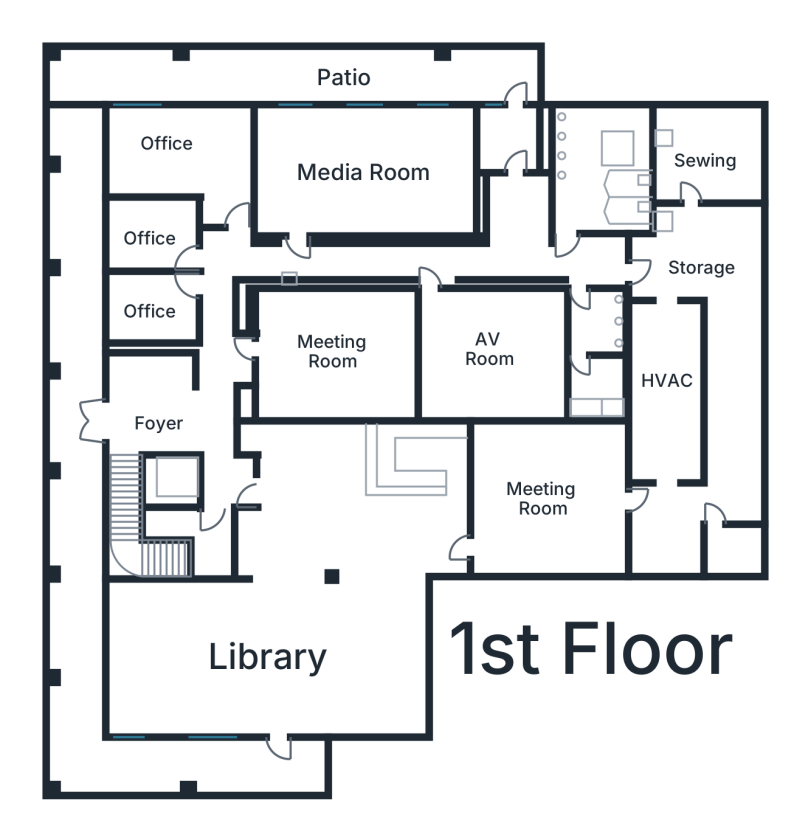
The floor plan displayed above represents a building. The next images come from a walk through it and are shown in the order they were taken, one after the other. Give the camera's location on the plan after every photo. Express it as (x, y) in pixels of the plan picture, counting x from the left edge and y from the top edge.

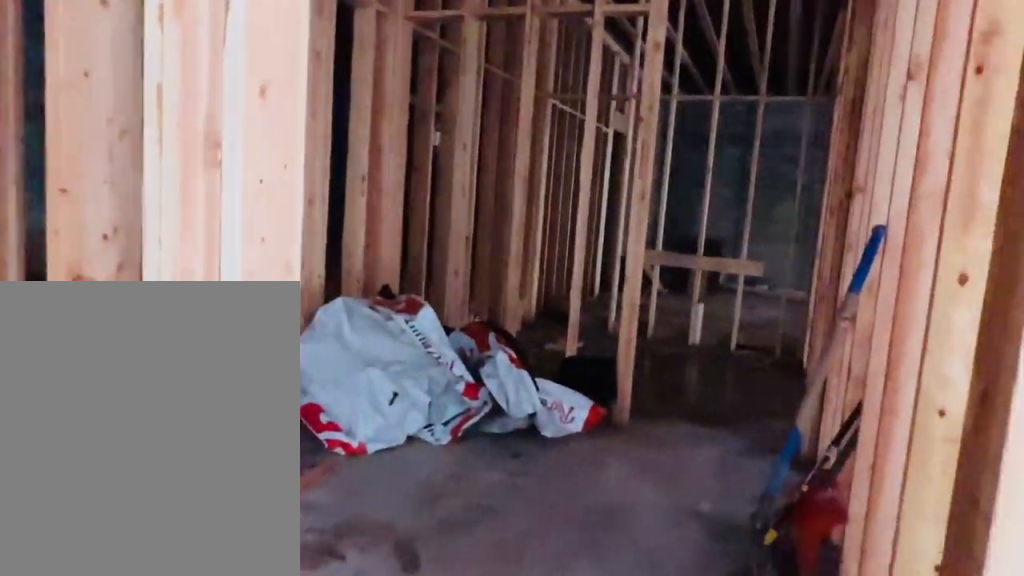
(568, 238)
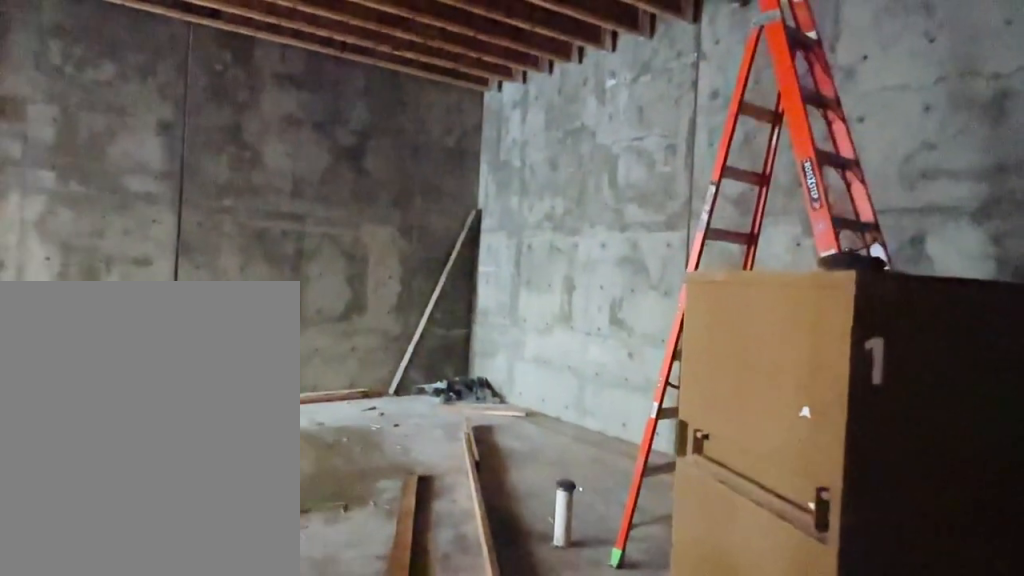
(696, 238)
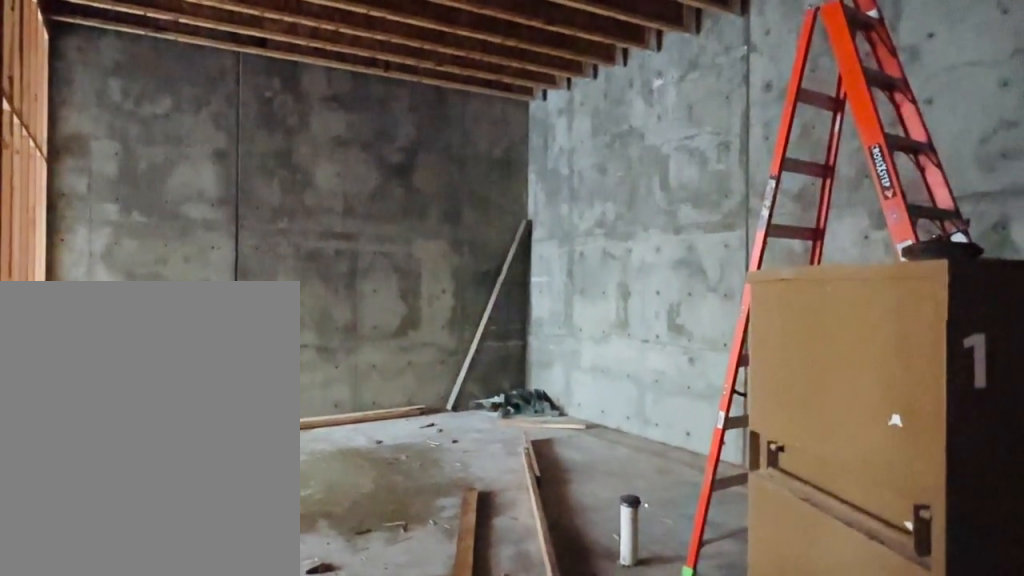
(696, 238)
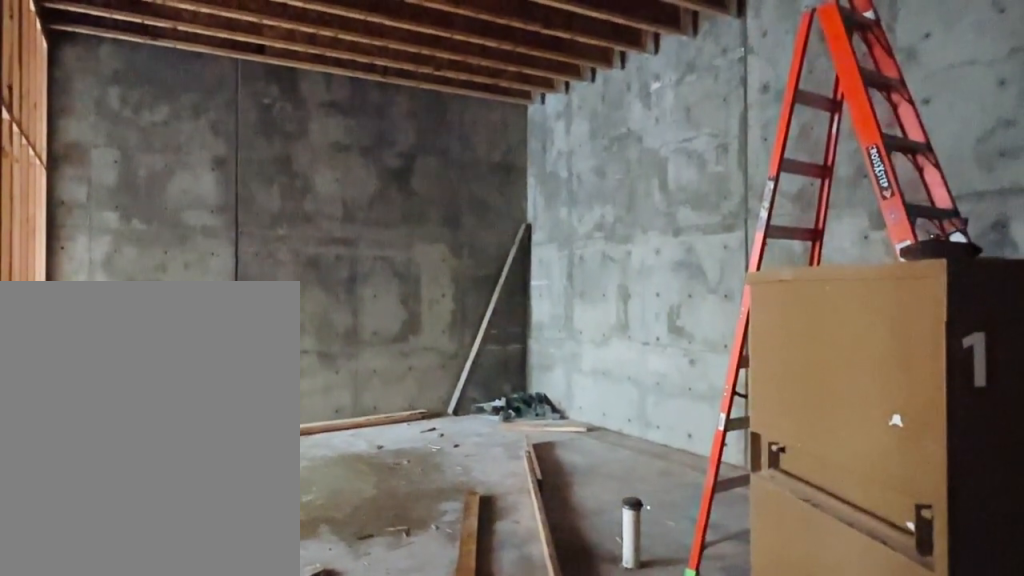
(696, 238)
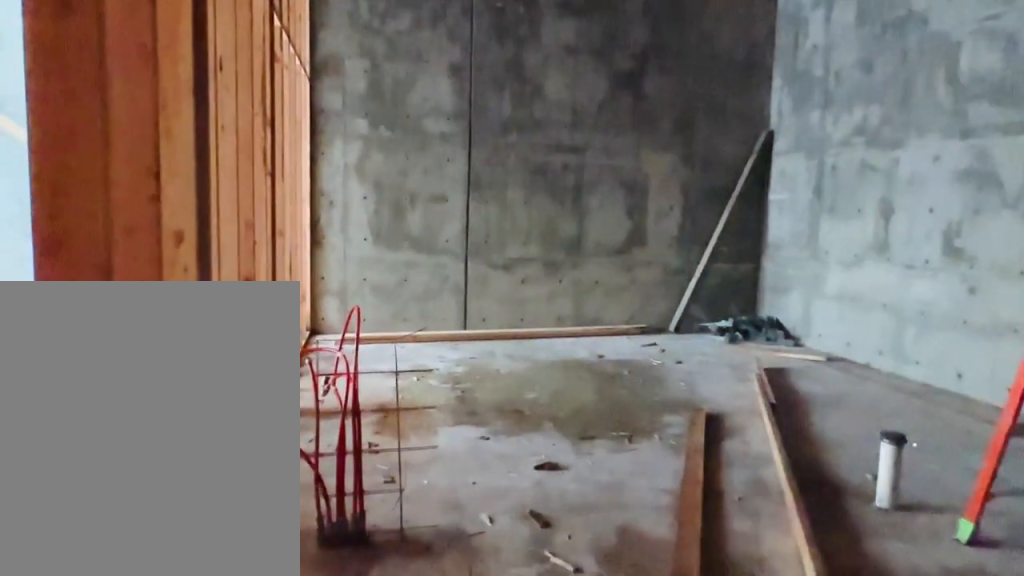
(695, 241)
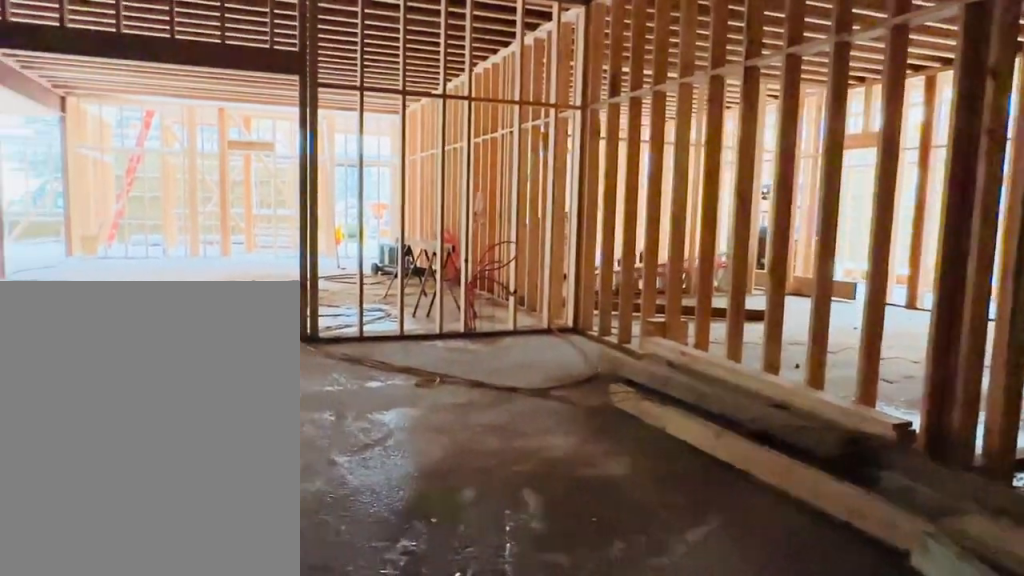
(595, 504)
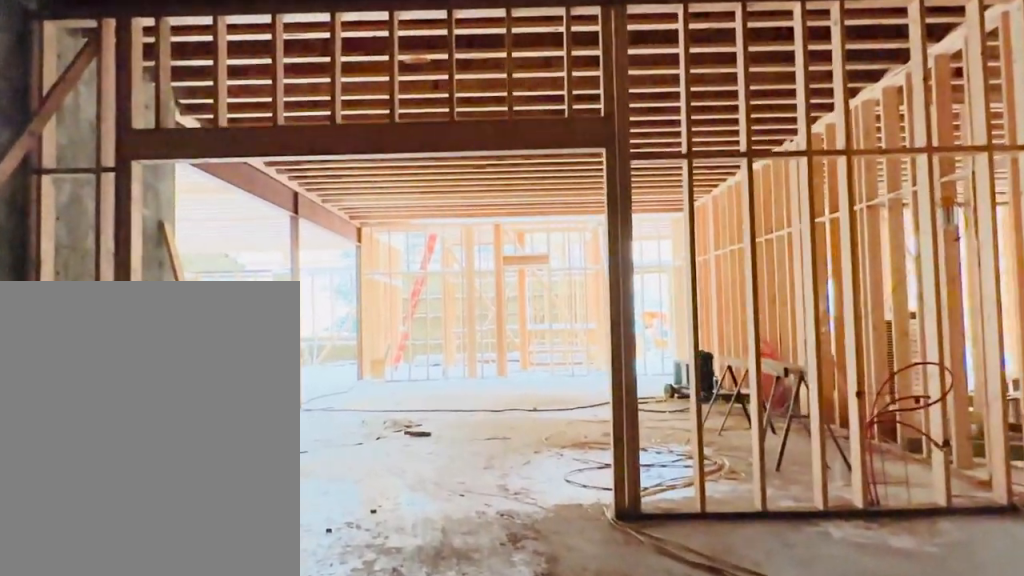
(564, 504)
